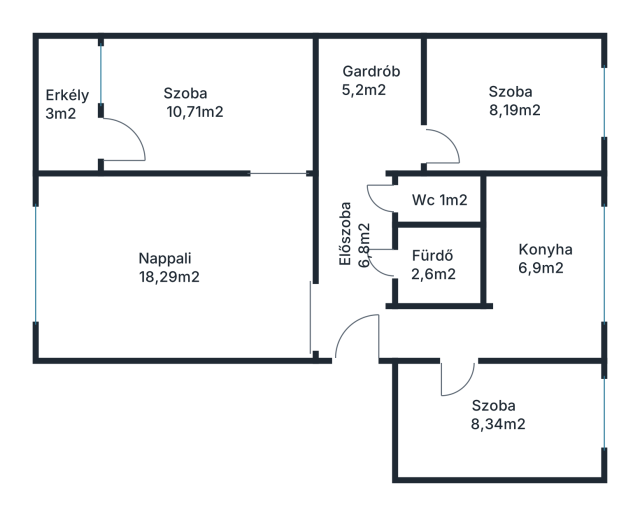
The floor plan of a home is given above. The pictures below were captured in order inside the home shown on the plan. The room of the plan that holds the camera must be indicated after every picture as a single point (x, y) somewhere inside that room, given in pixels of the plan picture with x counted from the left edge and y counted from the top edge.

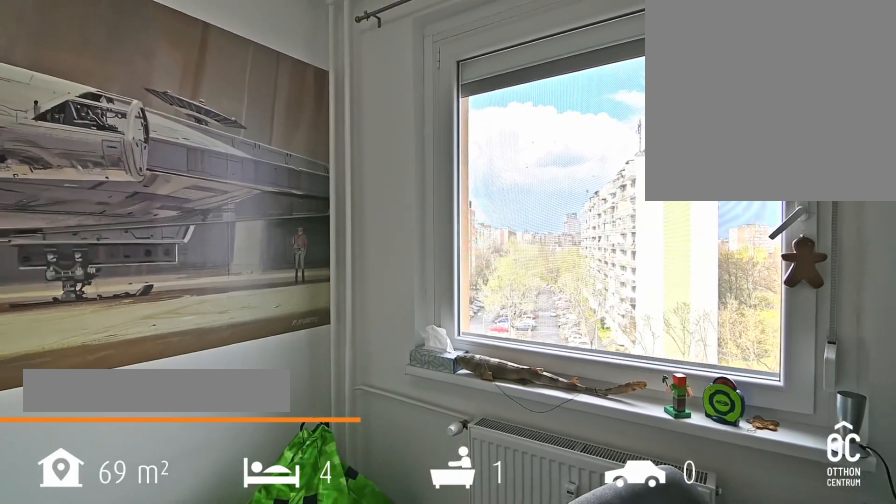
(511, 104)
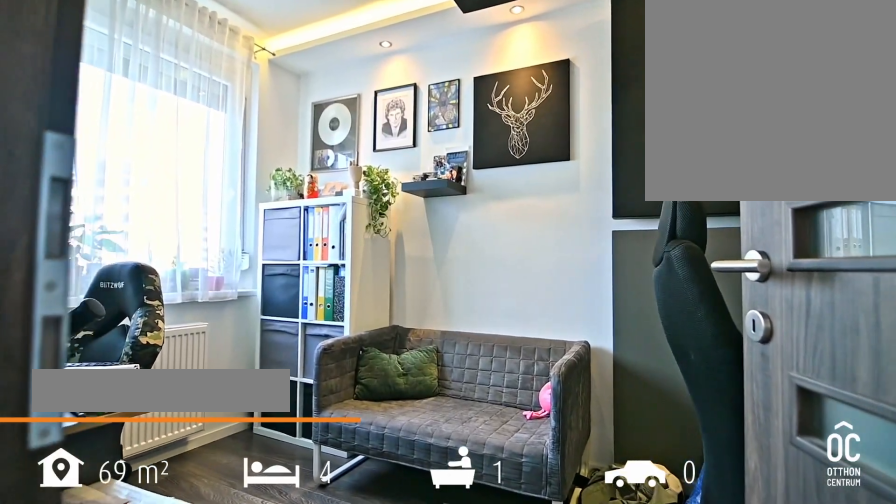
(498, 422)
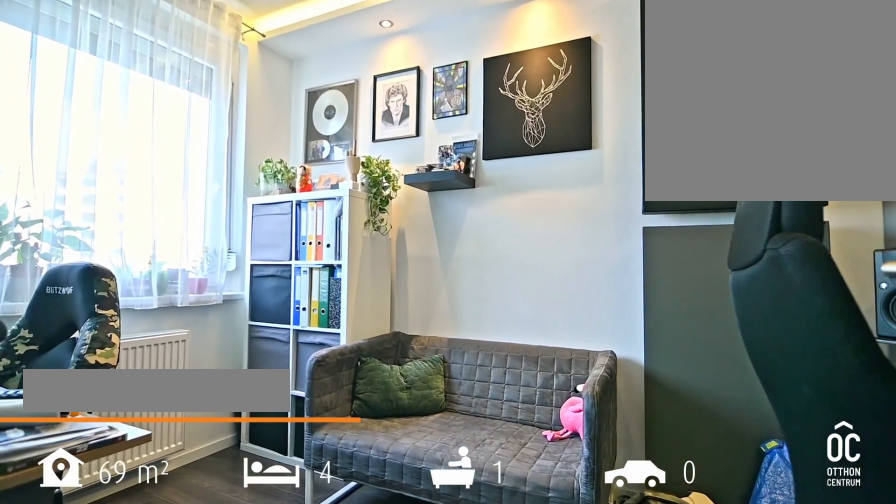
(498, 422)
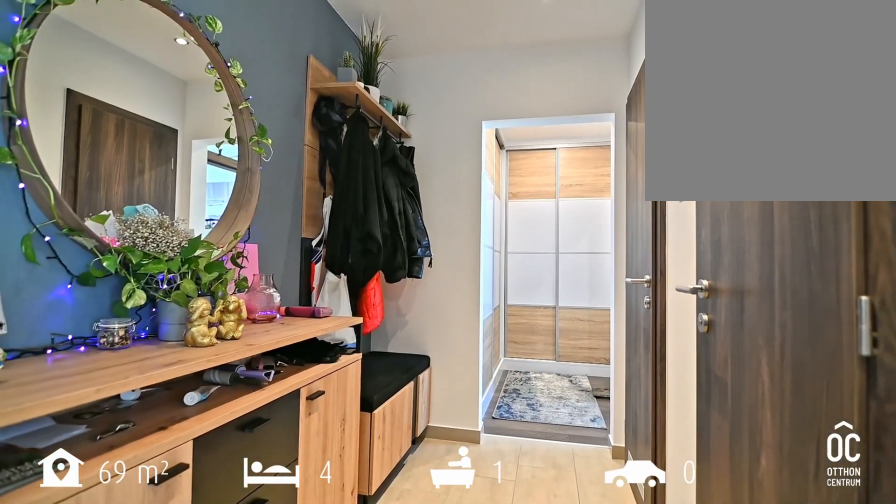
(351, 273)
